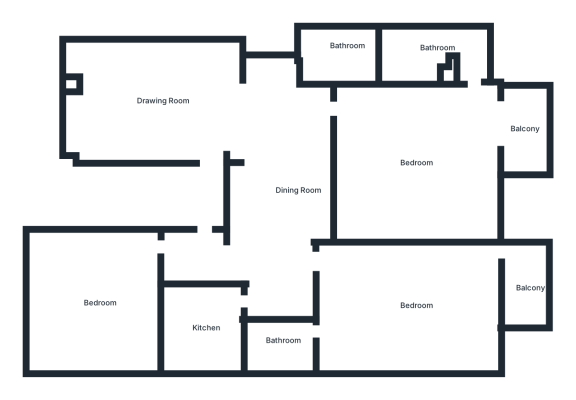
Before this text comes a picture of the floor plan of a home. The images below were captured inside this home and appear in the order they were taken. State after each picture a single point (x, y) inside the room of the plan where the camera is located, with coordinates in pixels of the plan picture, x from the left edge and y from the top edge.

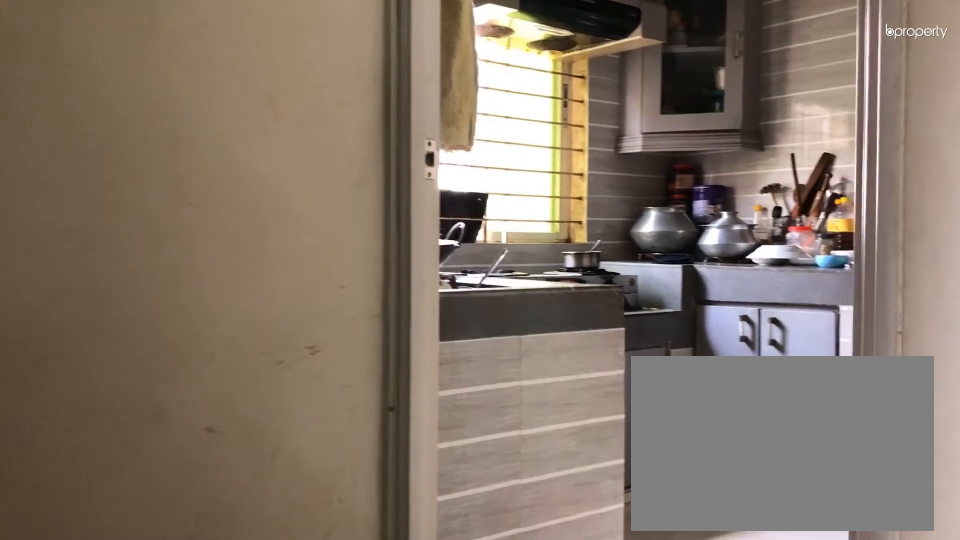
(248, 300)
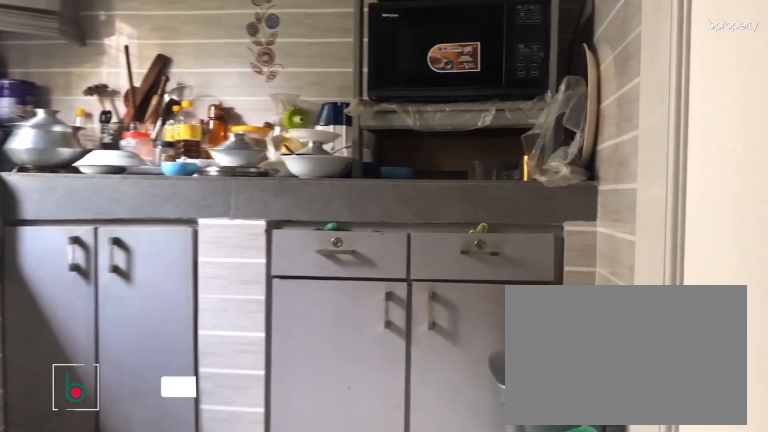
(203, 327)
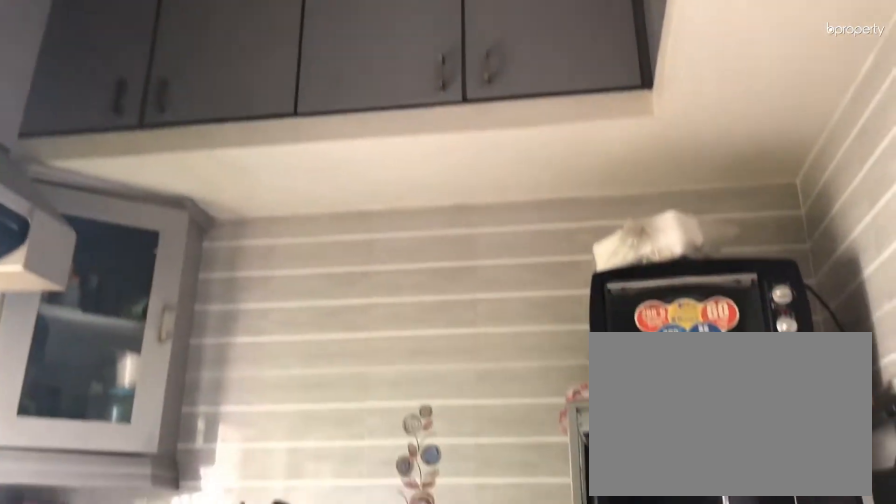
(206, 326)
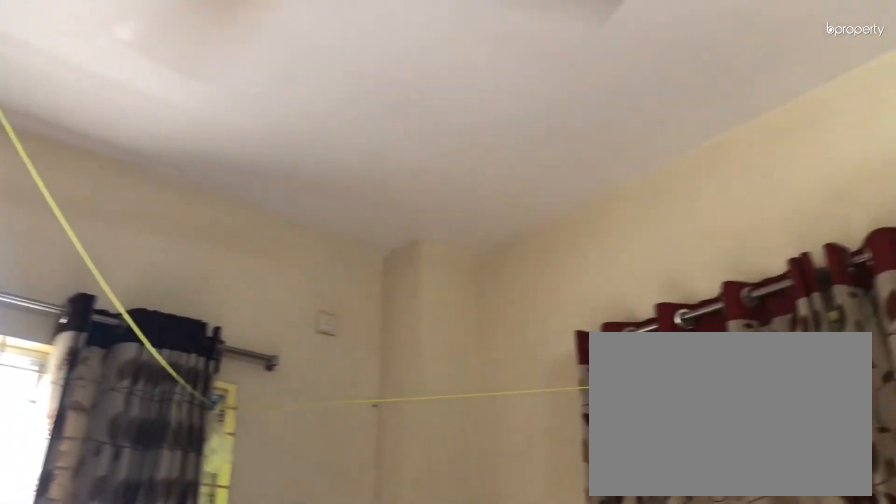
(100, 308)
